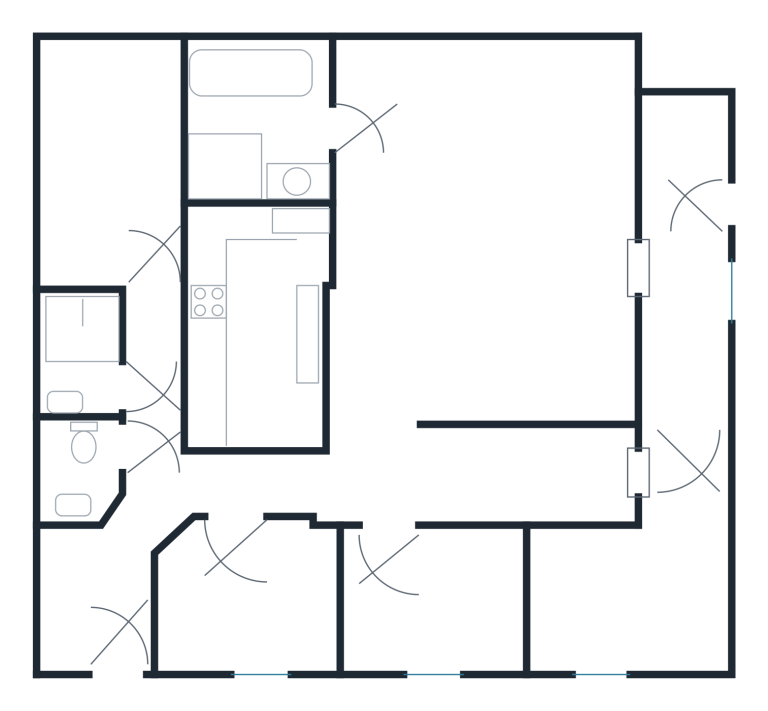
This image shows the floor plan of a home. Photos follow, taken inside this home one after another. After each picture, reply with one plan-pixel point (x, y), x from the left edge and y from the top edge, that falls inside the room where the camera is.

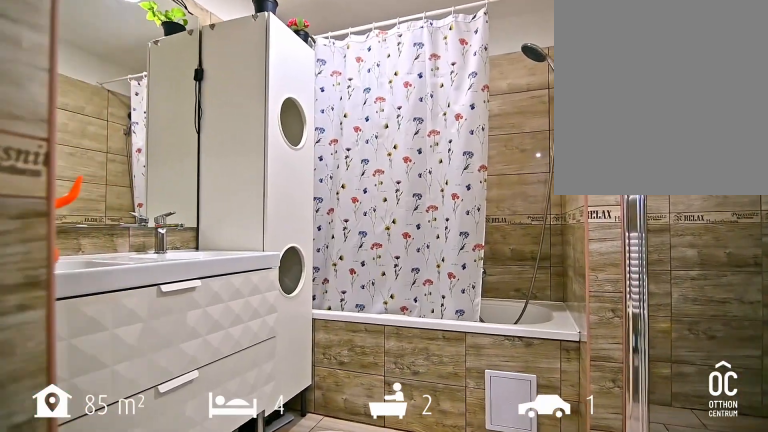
(250, 129)
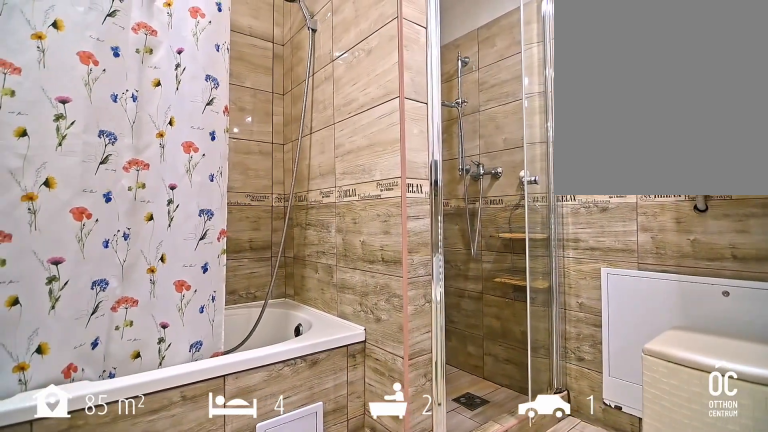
(250, 129)
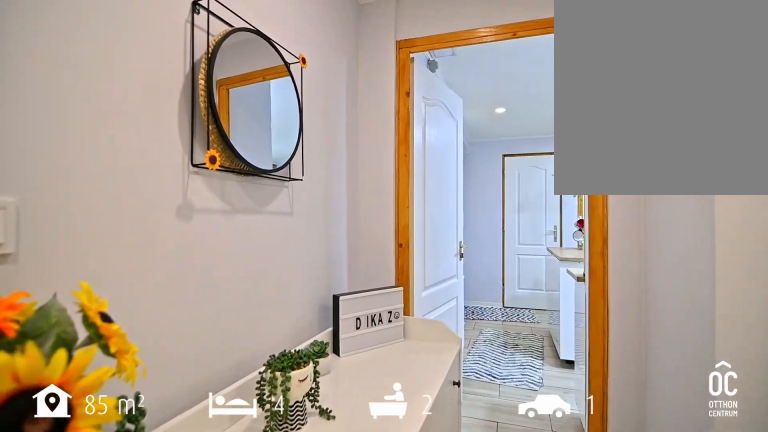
(382, 480)
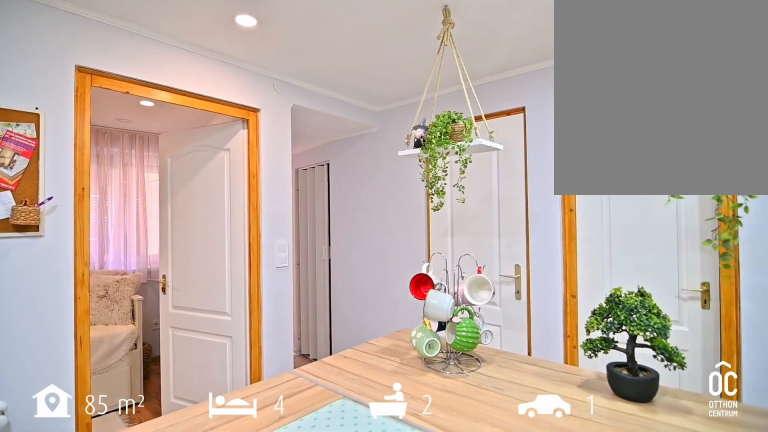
(250, 345)
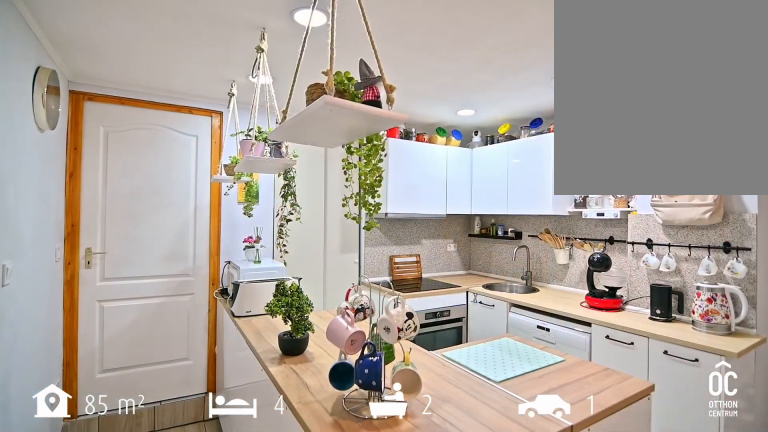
(250, 345)
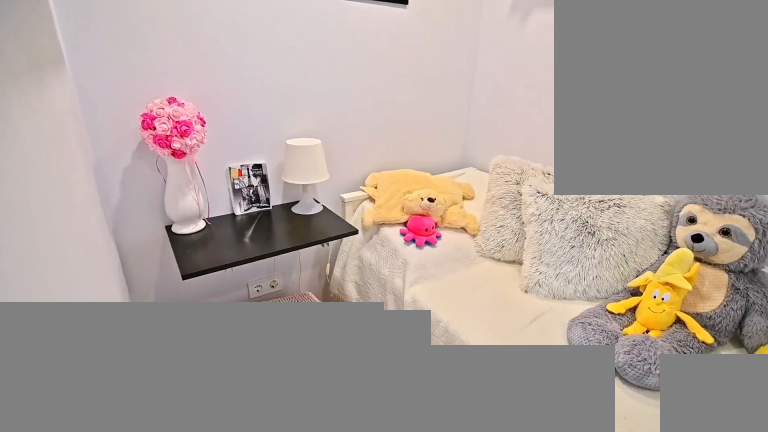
(250, 600)
